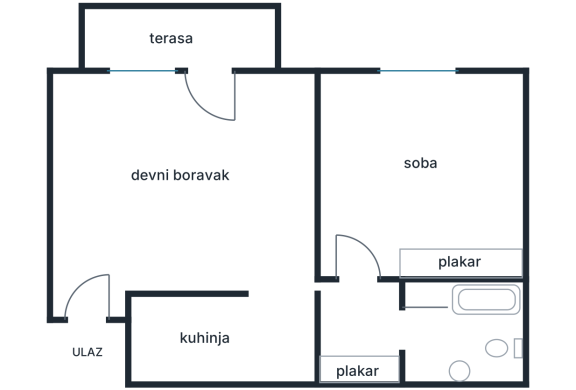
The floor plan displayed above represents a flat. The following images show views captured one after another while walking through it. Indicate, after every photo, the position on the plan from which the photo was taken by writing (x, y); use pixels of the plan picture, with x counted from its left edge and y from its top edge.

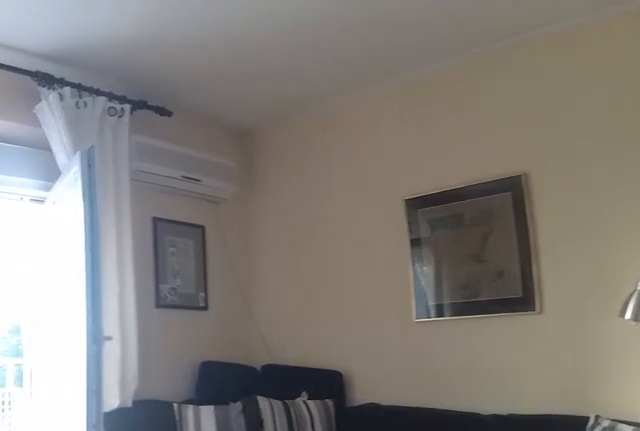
(88, 251)
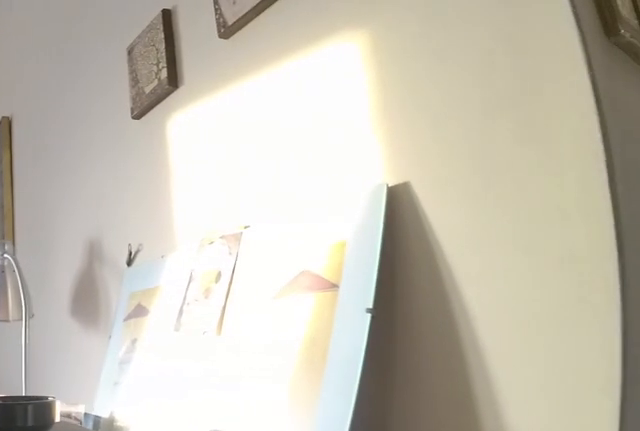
(283, 313)
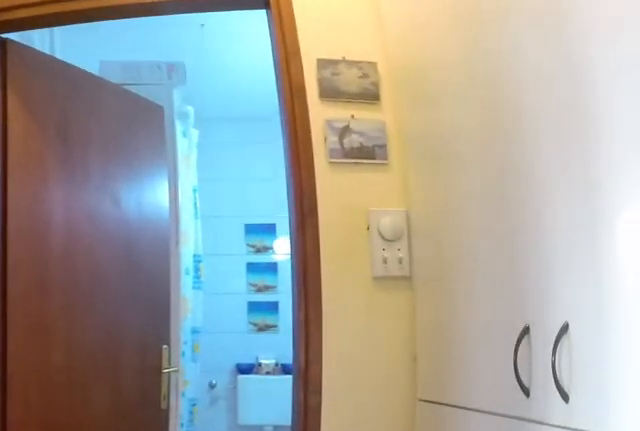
(287, 305)
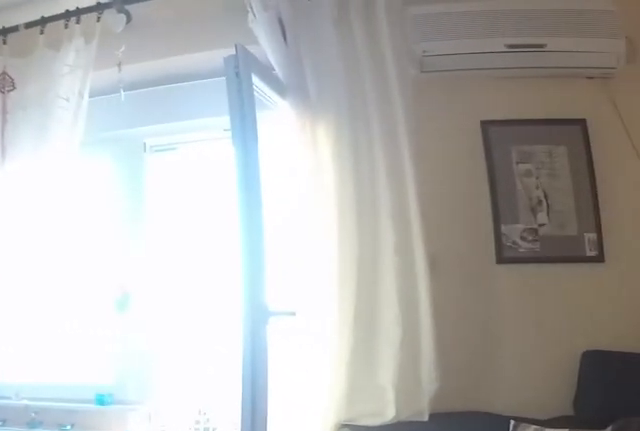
(219, 211)
